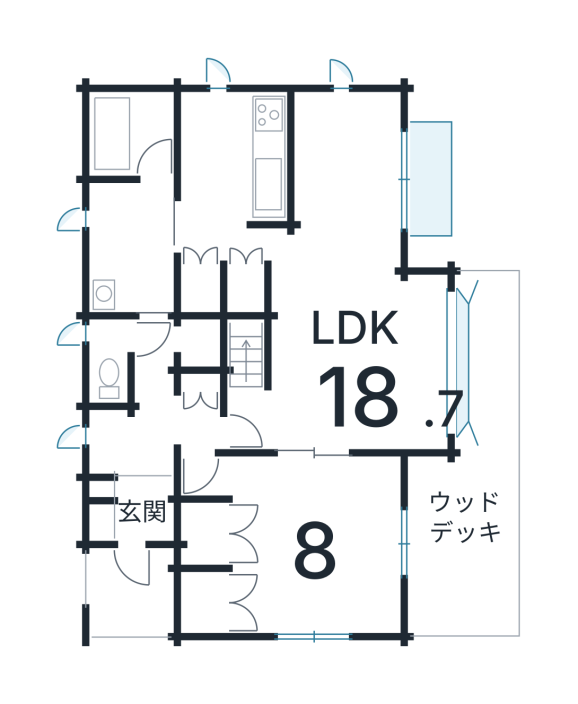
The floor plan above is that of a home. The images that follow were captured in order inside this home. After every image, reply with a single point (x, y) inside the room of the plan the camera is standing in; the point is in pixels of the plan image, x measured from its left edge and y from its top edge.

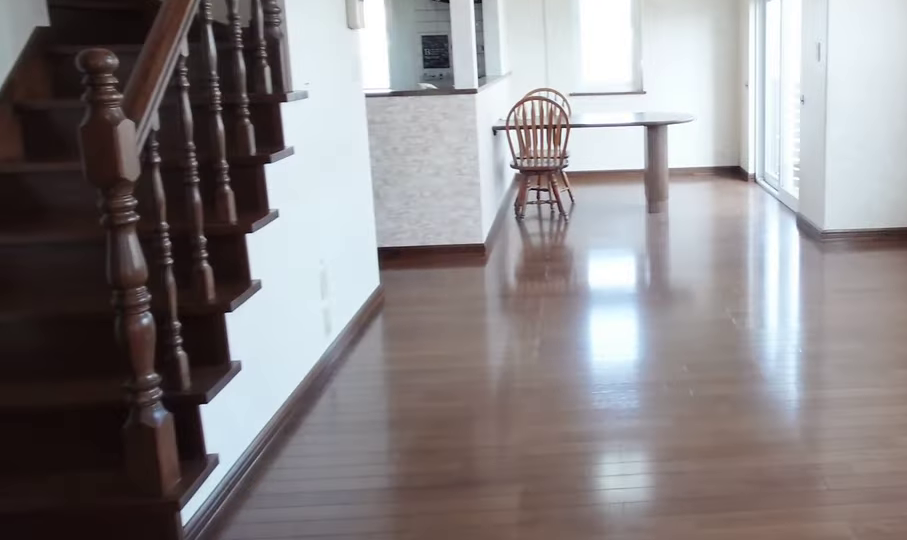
(360, 379)
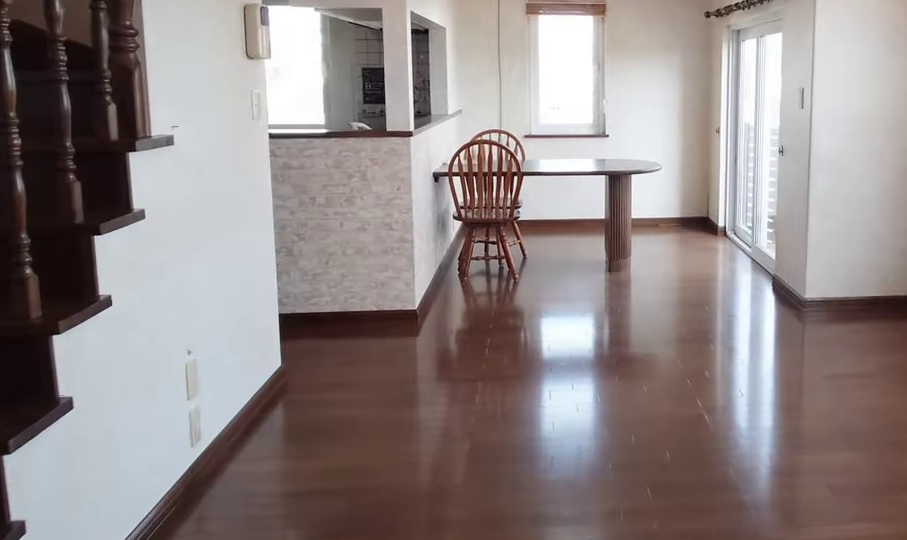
(360, 379)
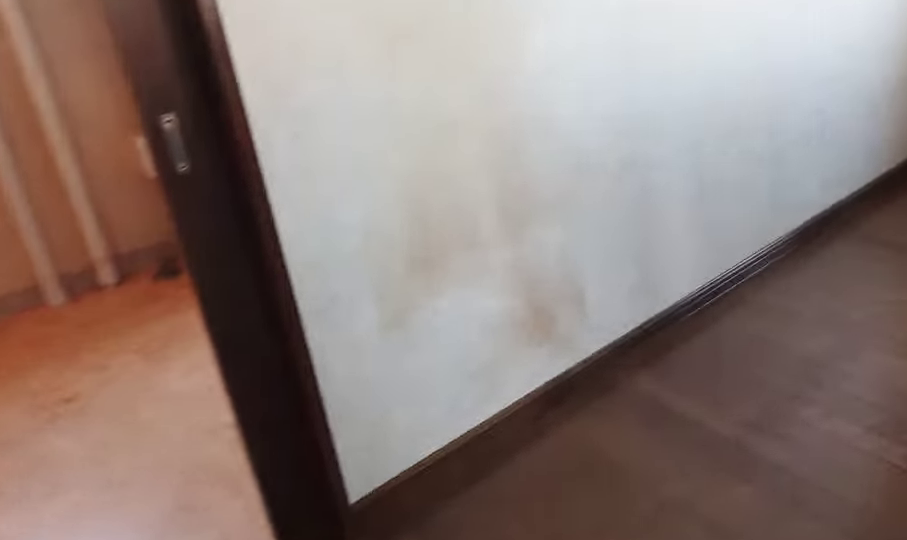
(219, 182)
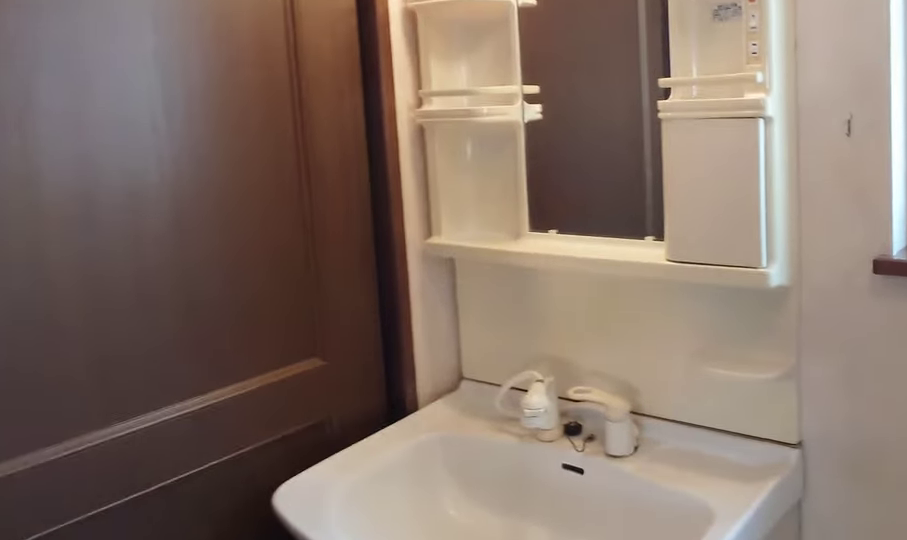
(132, 274)
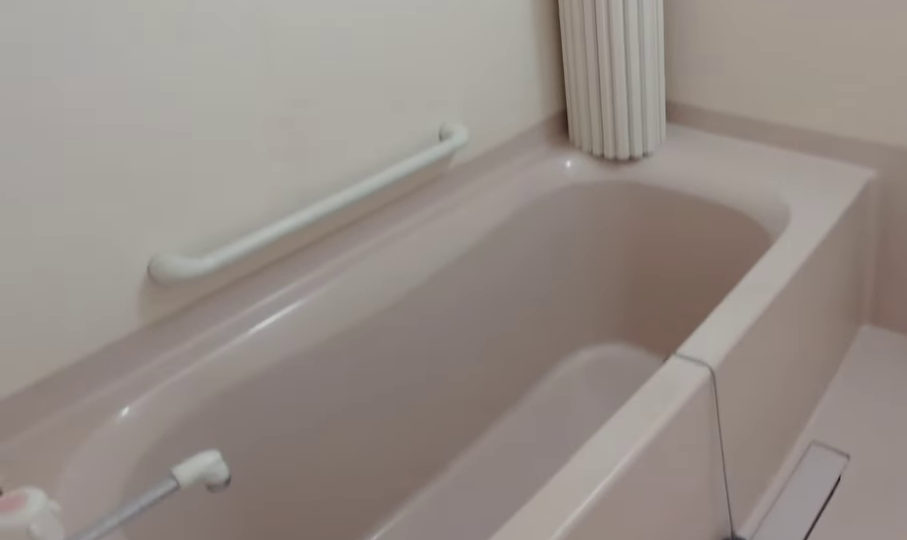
(127, 131)
